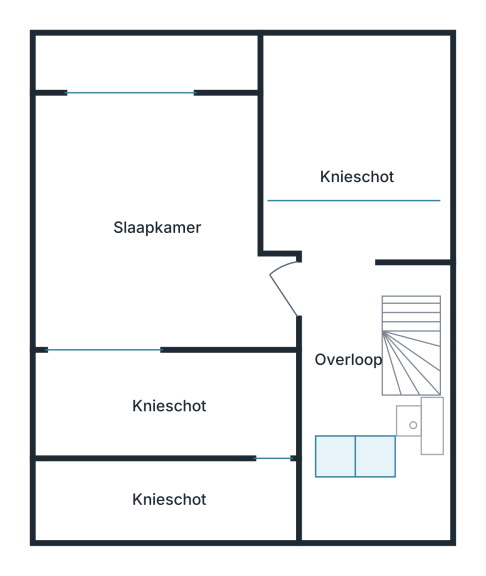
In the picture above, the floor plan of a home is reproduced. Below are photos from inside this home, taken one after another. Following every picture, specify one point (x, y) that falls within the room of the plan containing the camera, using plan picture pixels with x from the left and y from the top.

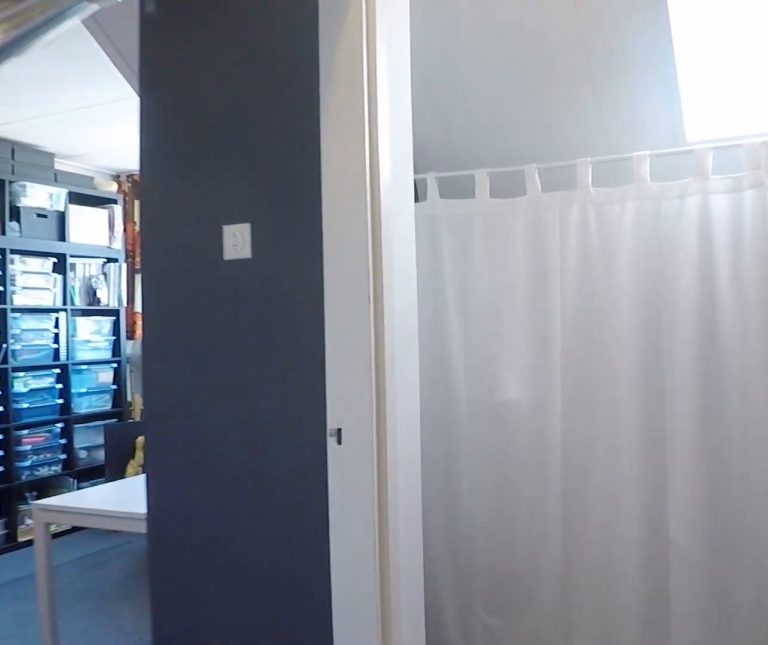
(351, 298)
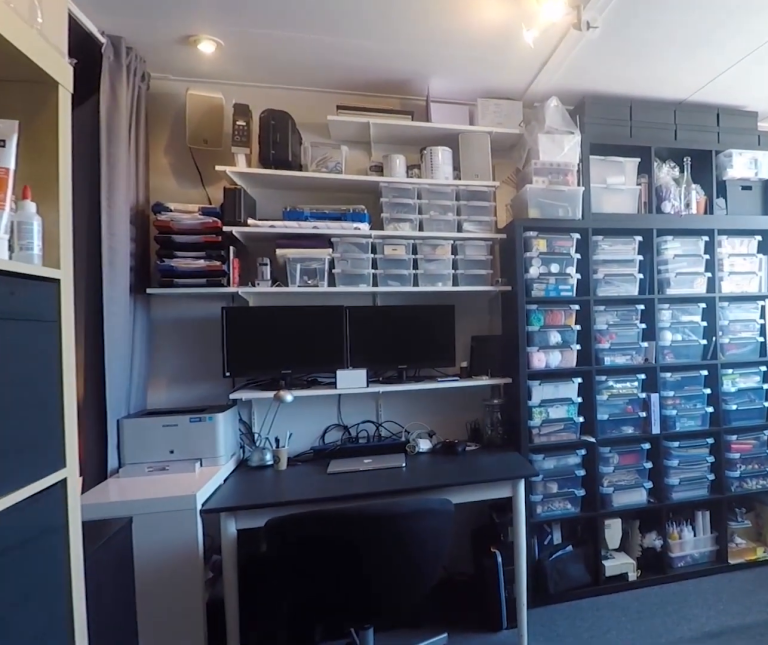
(98, 252)
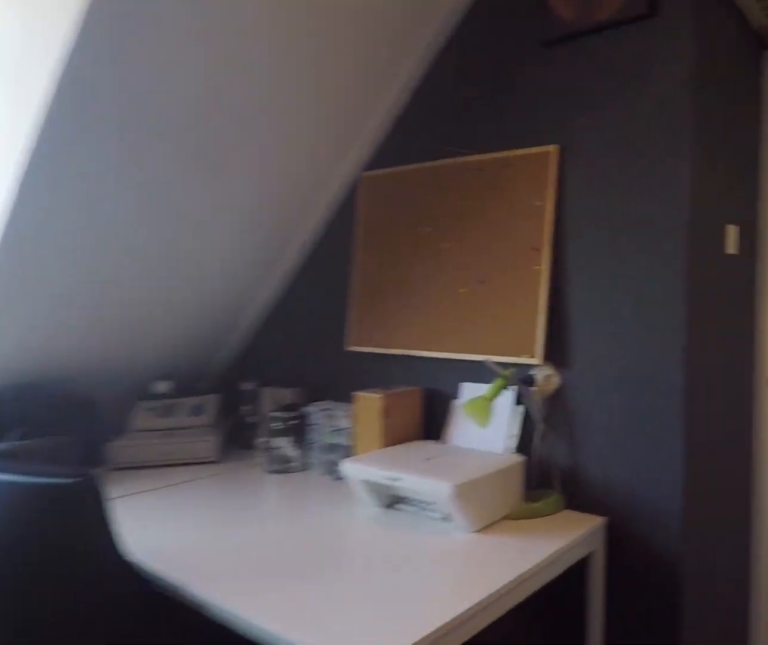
(99, 253)
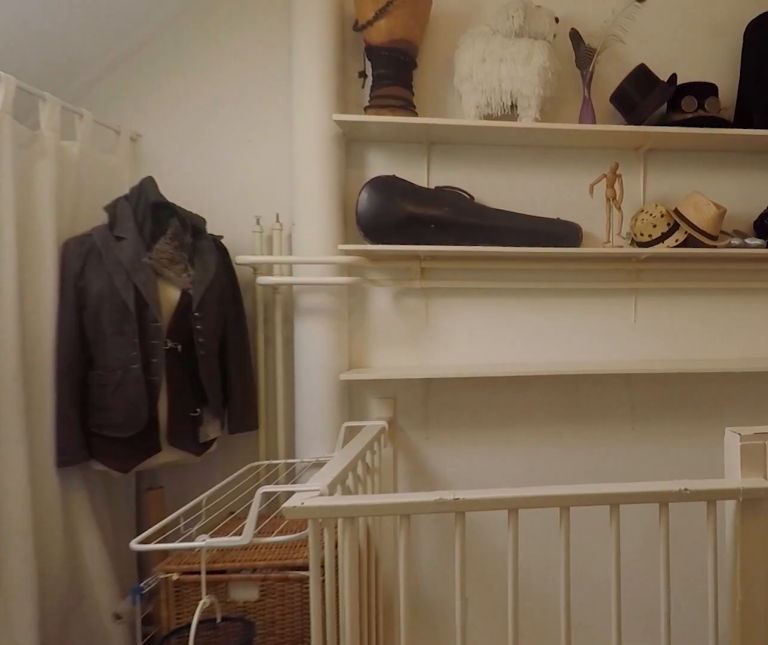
(351, 298)
